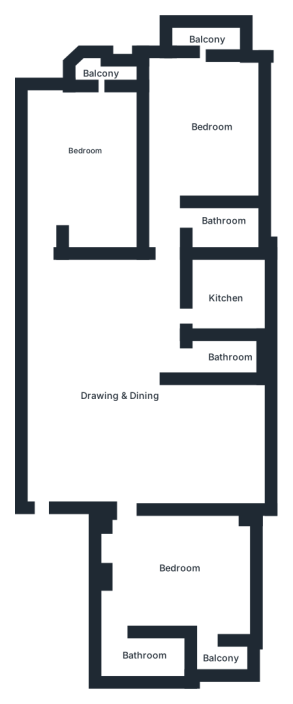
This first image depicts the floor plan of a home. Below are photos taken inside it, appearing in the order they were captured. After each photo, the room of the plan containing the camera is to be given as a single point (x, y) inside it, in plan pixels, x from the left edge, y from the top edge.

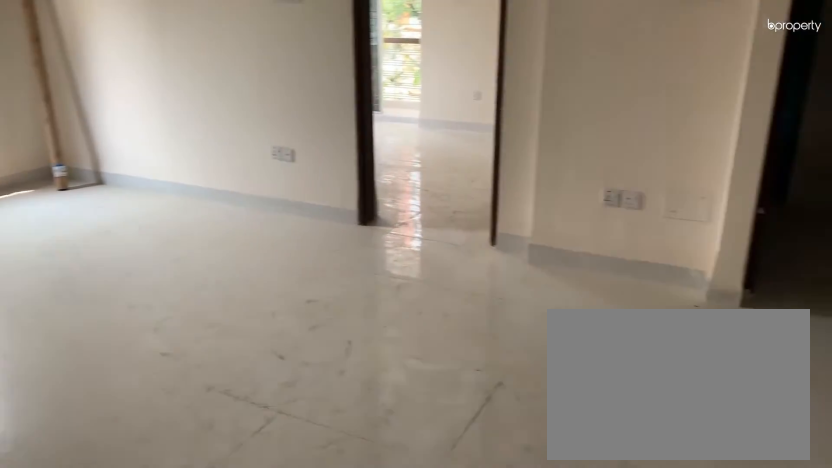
(126, 425)
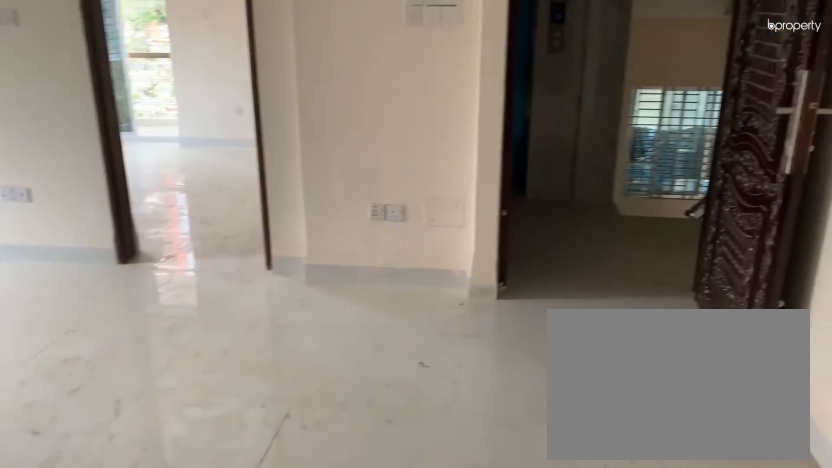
(126, 425)
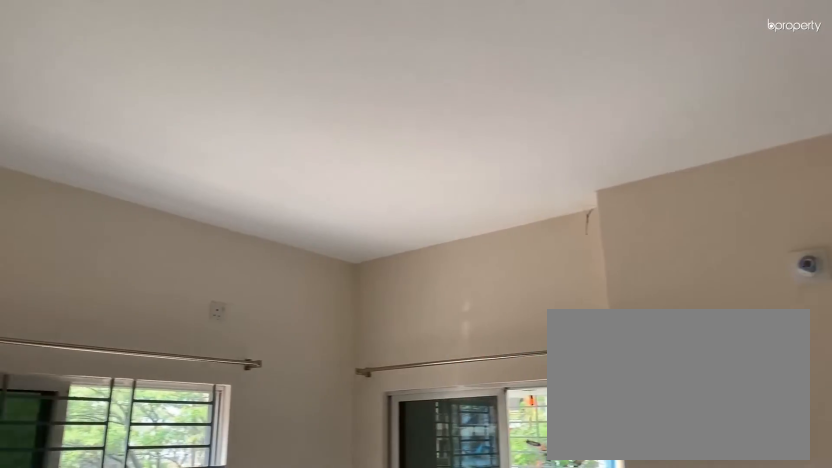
(176, 584)
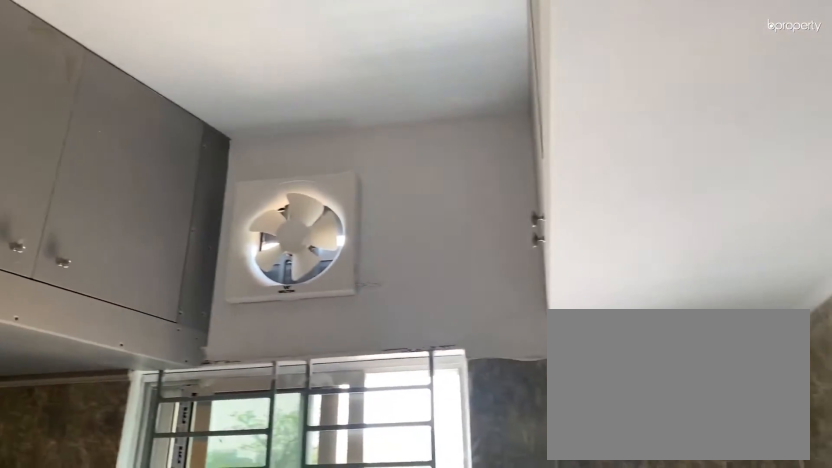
(228, 300)
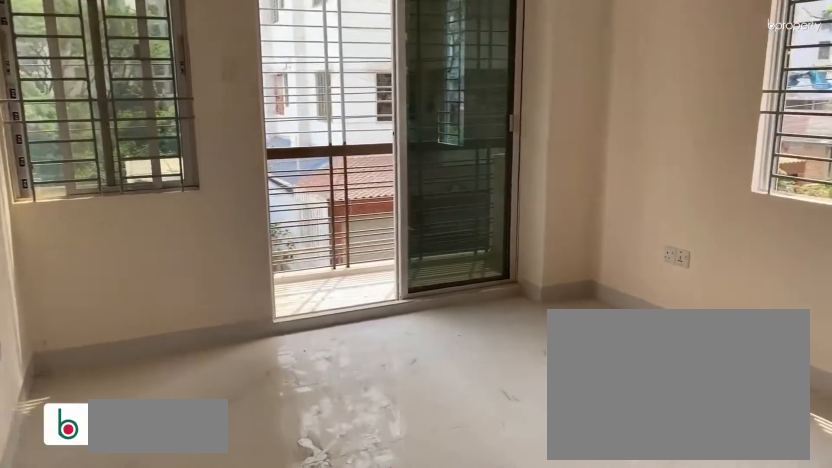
(203, 111)
